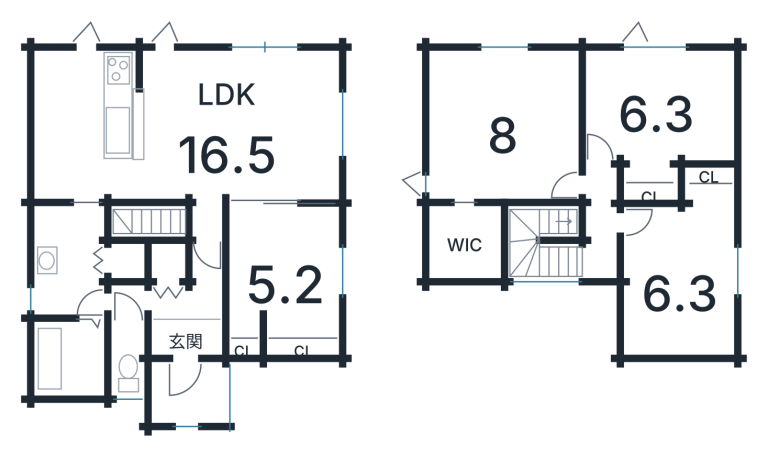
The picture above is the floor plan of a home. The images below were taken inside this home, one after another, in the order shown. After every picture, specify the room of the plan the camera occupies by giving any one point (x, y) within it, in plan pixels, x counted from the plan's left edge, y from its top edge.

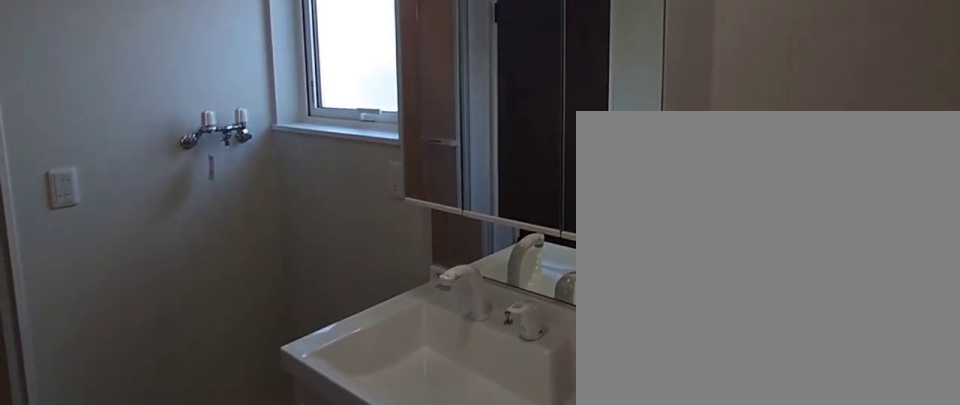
(65, 275)
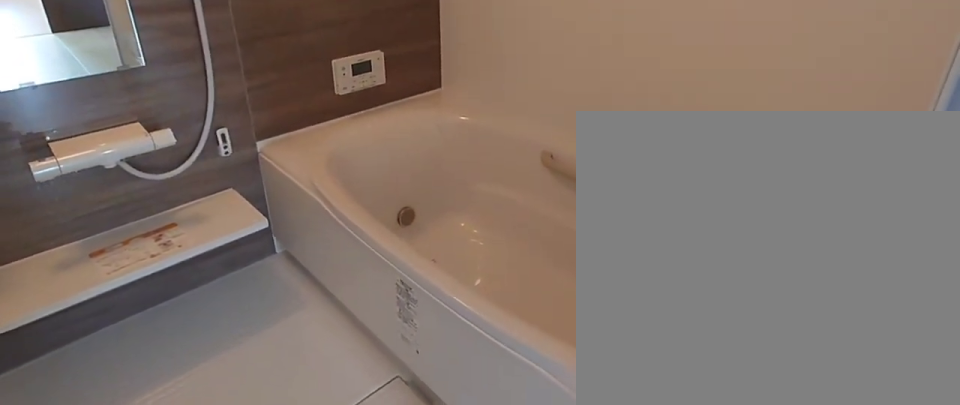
(70, 366)
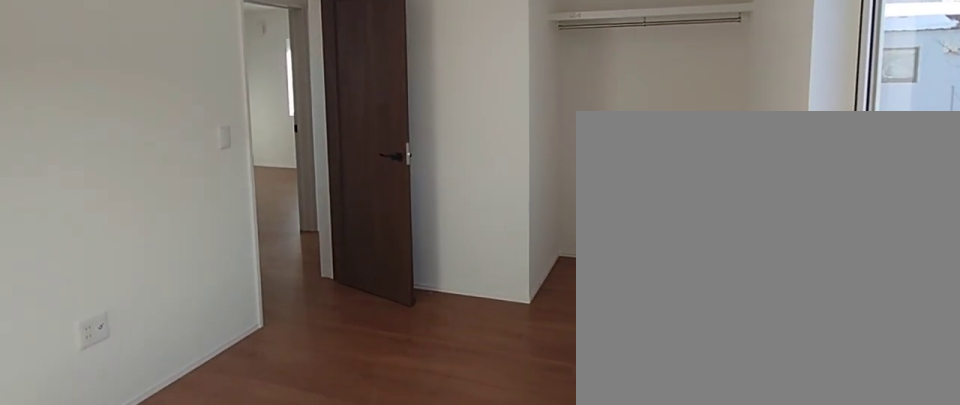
(679, 288)
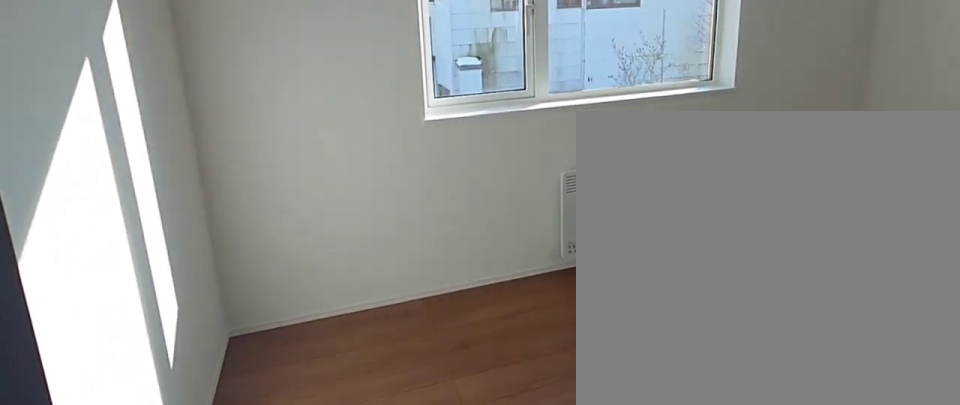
(655, 112)
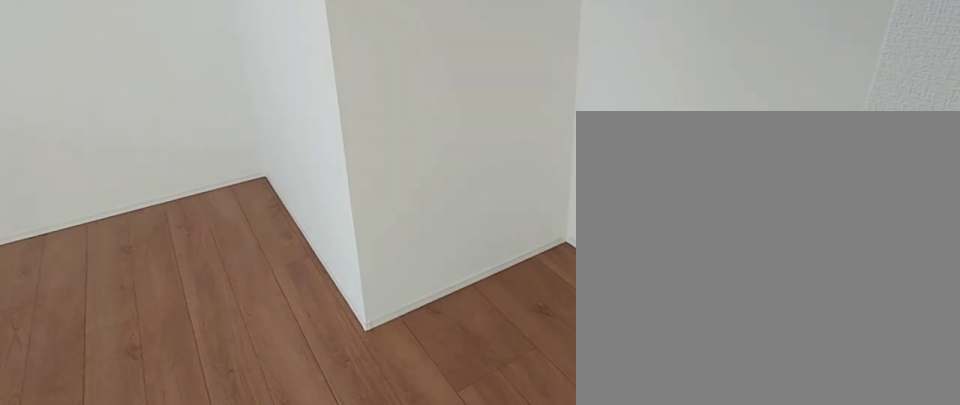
(655, 112)
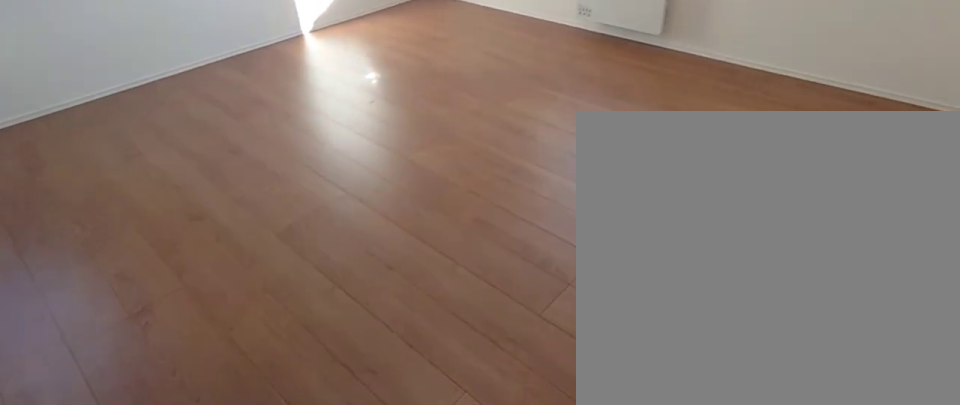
(500, 137)
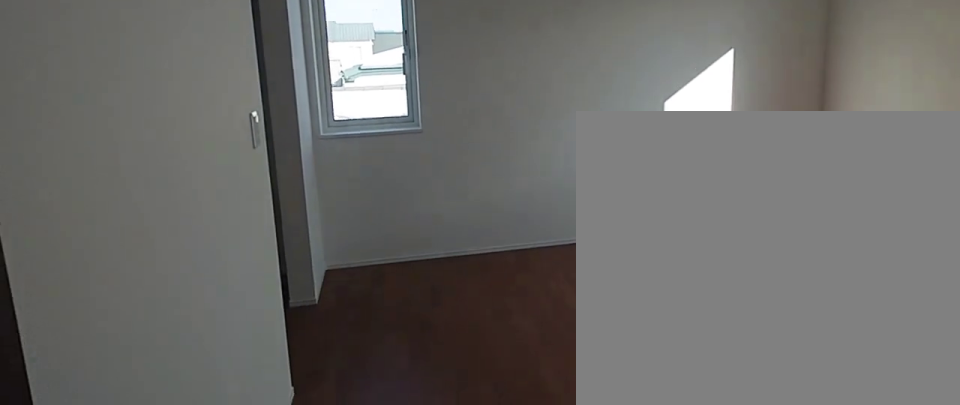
(500, 137)
